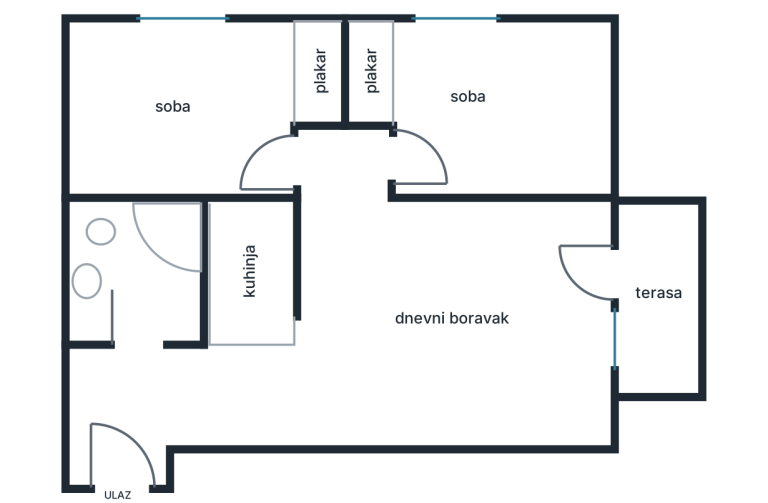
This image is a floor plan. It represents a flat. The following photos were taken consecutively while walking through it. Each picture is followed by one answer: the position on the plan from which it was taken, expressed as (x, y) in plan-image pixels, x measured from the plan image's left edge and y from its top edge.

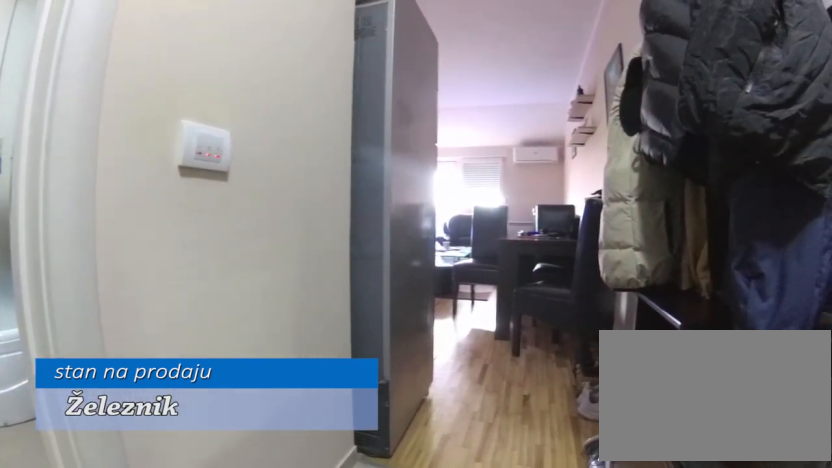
(99, 423)
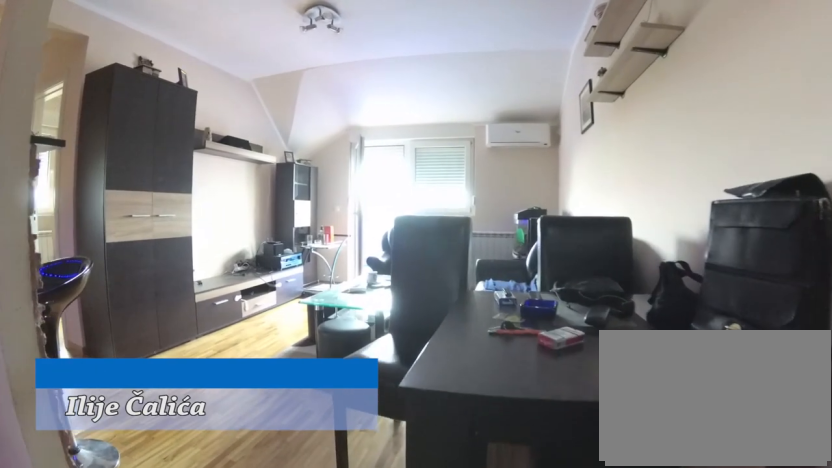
(232, 410)
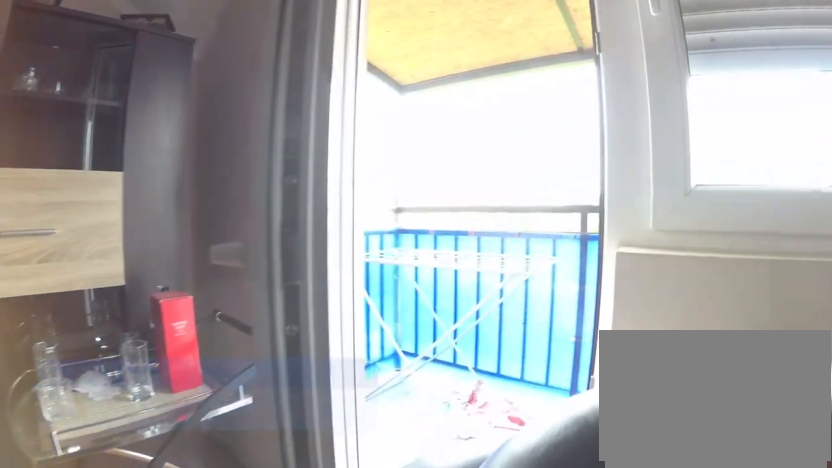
(506, 326)
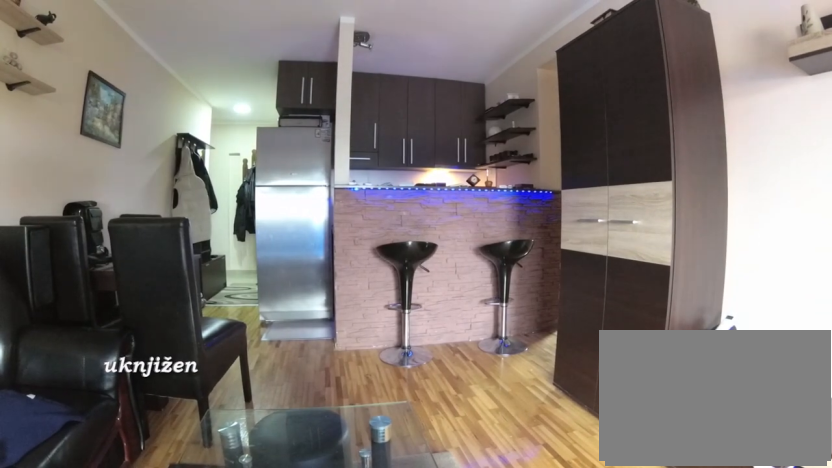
(541, 314)
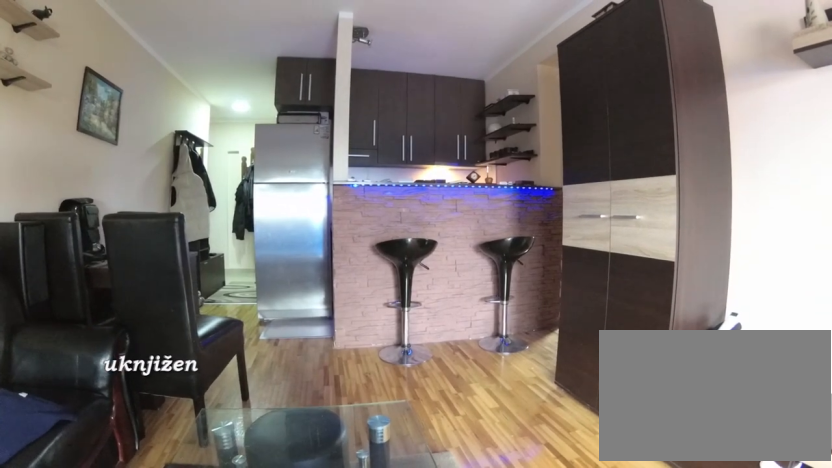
(541, 314)
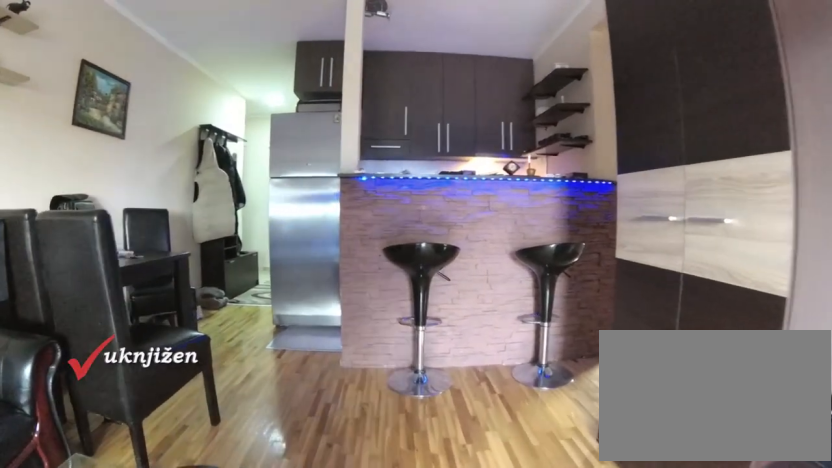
(489, 303)
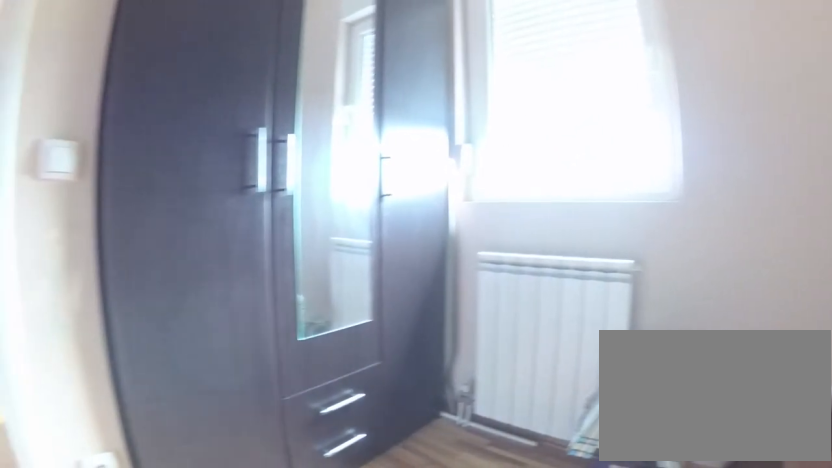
(486, 181)
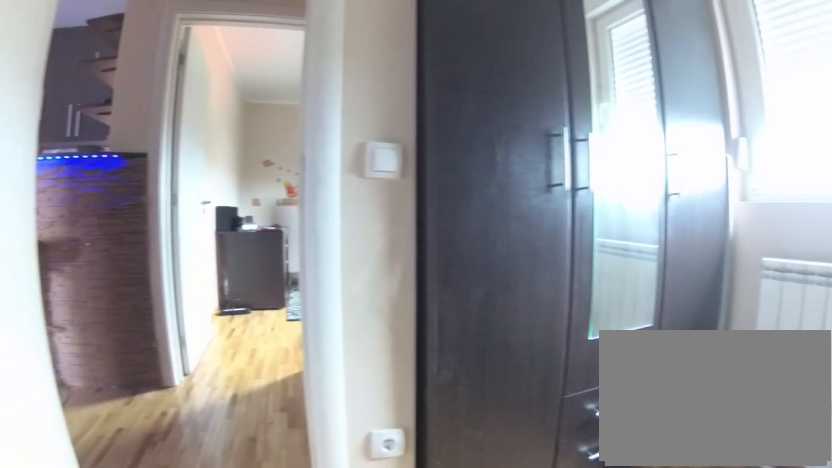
(497, 174)
